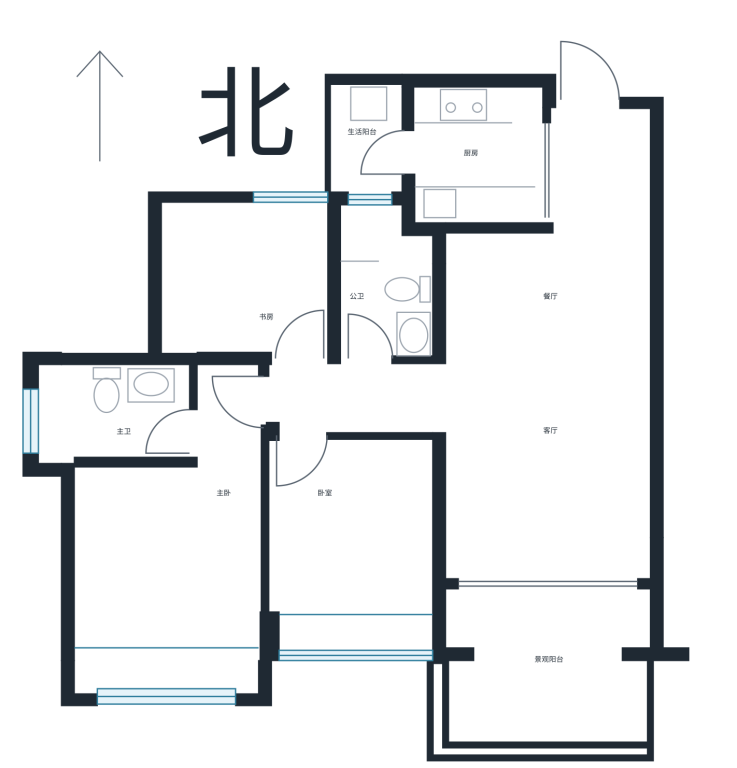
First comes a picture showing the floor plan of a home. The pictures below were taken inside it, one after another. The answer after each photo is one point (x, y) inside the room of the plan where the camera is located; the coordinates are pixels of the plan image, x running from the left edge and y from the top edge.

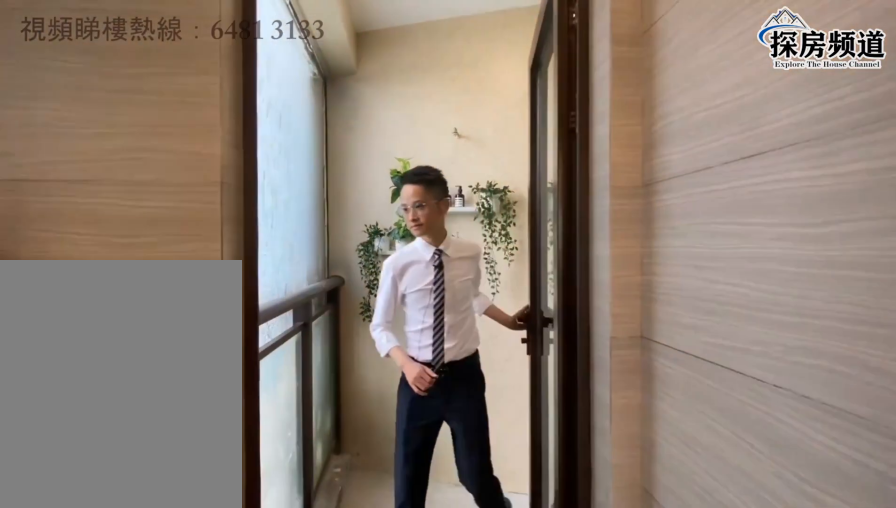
(374, 145)
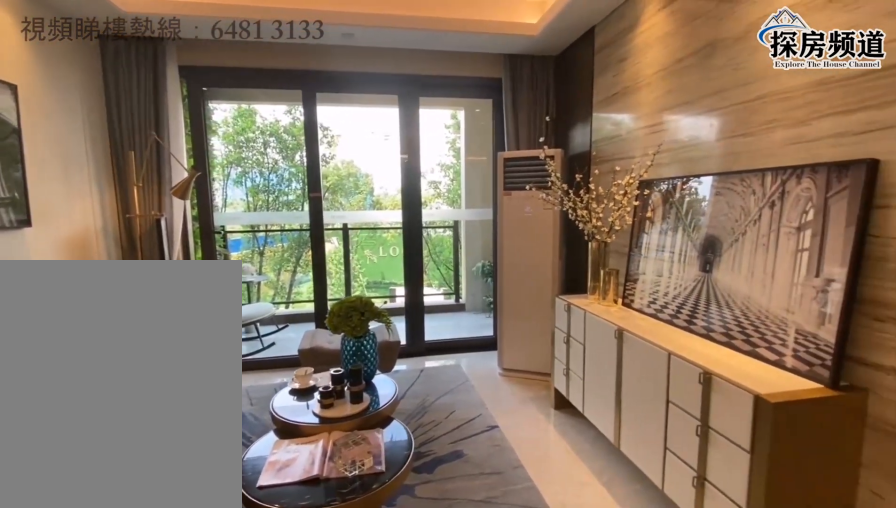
(547, 466)
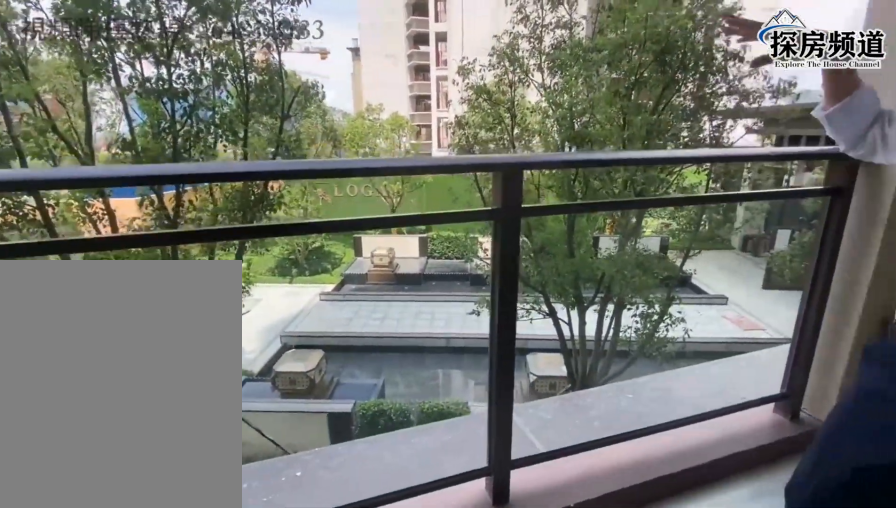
(545, 660)
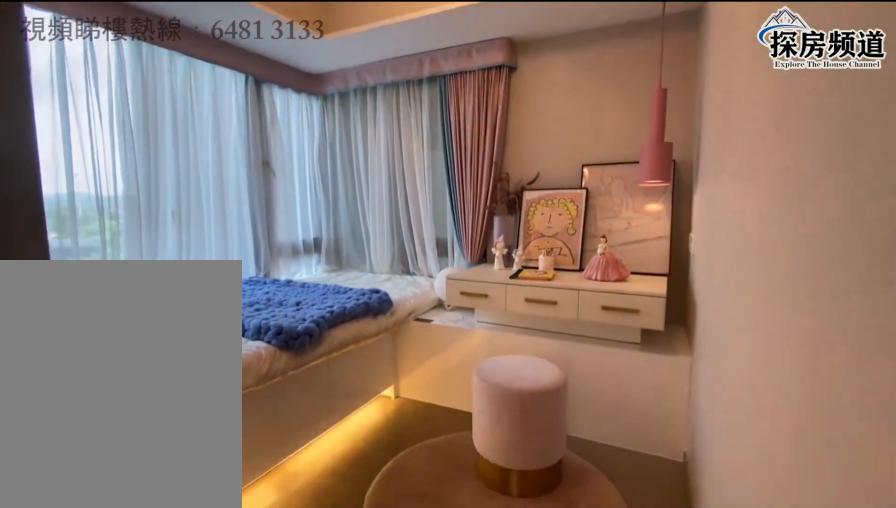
(259, 306)
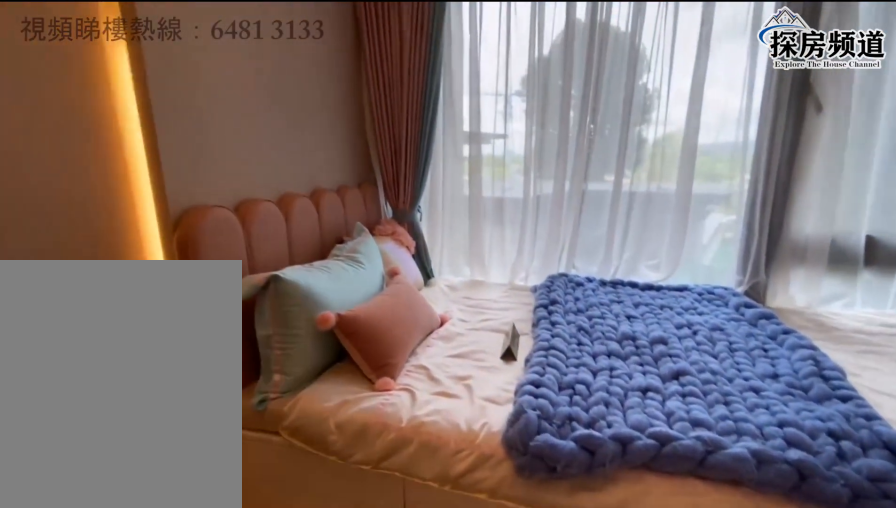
(259, 305)
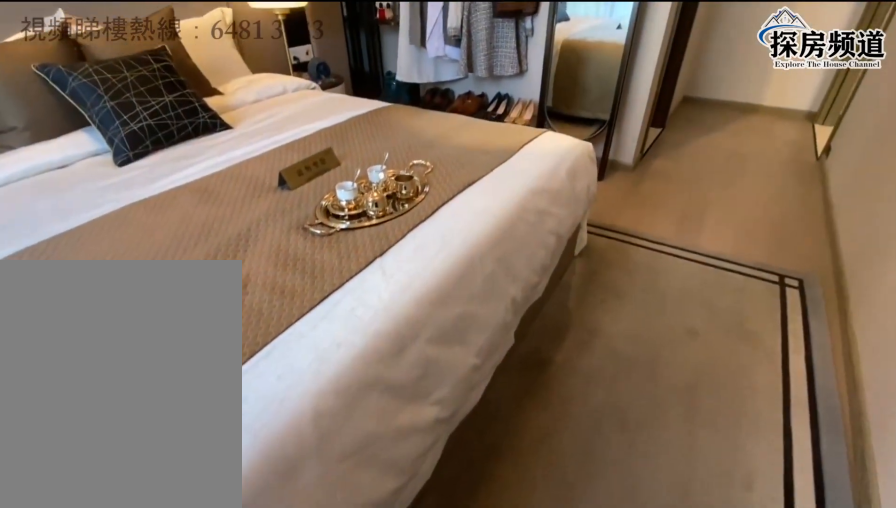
(151, 583)
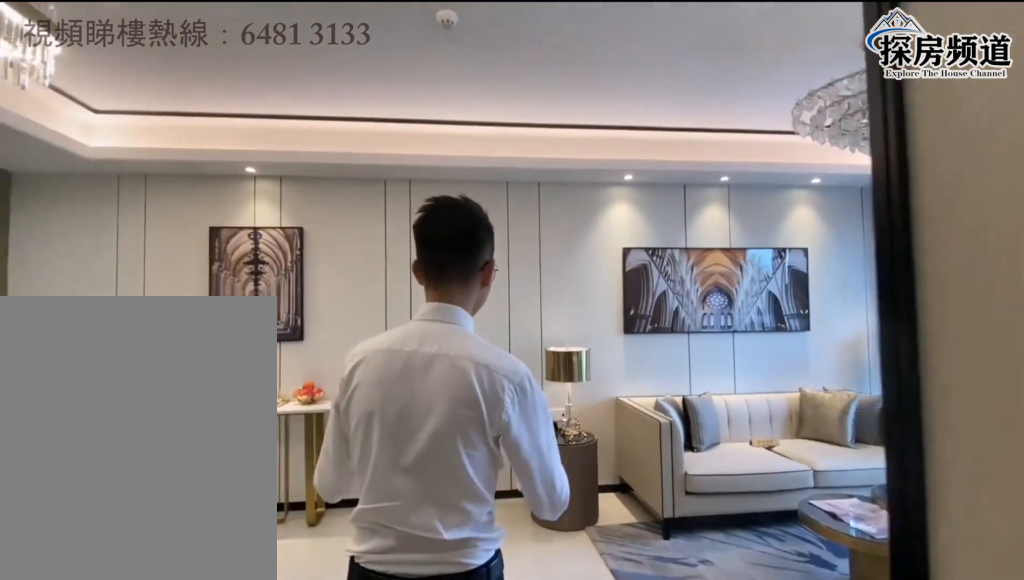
(567, 370)
